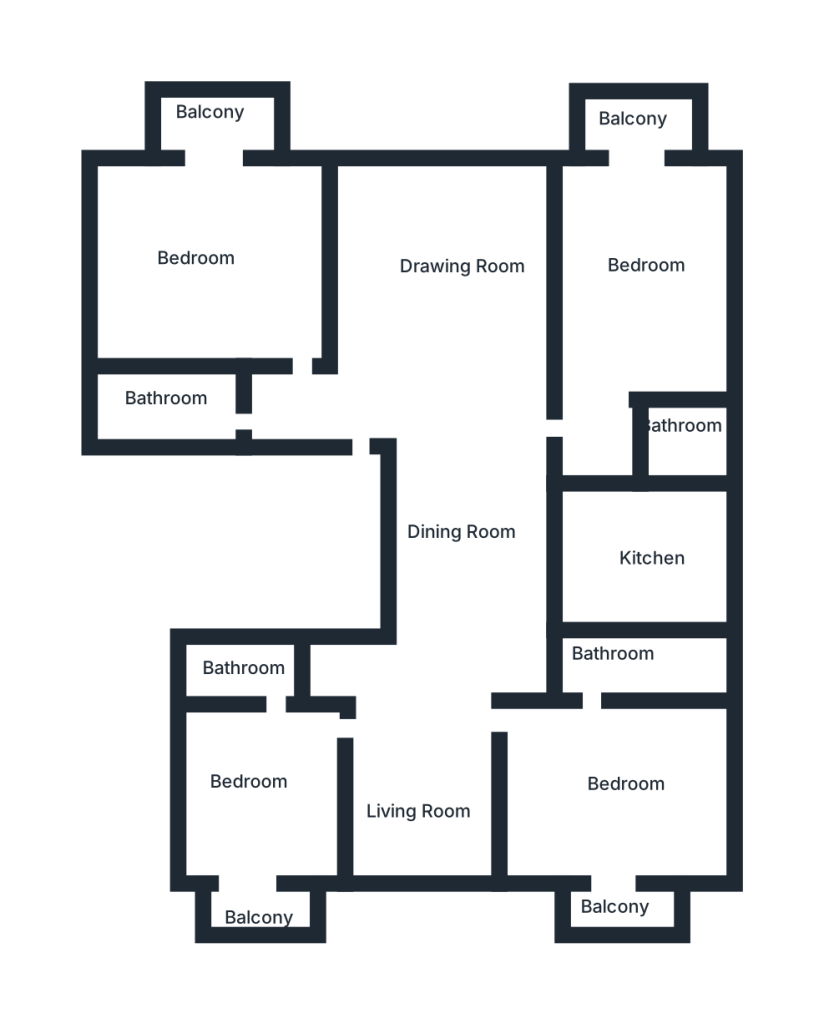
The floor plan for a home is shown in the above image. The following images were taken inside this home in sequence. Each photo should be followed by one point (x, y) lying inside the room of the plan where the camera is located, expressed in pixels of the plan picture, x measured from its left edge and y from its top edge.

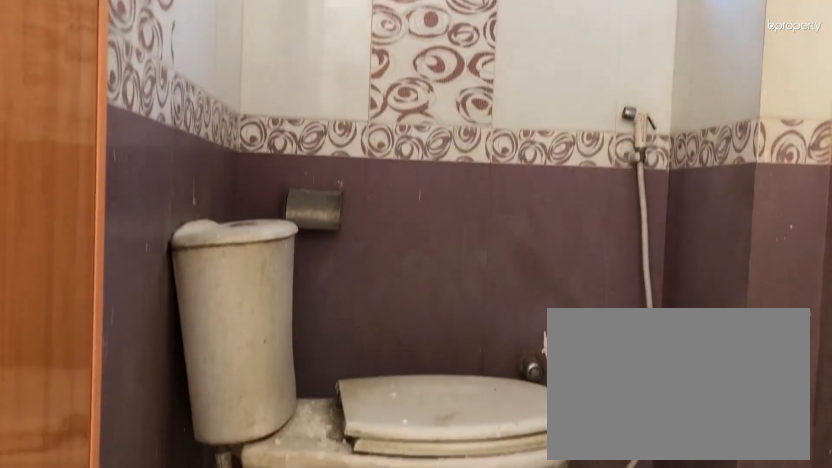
(677, 439)
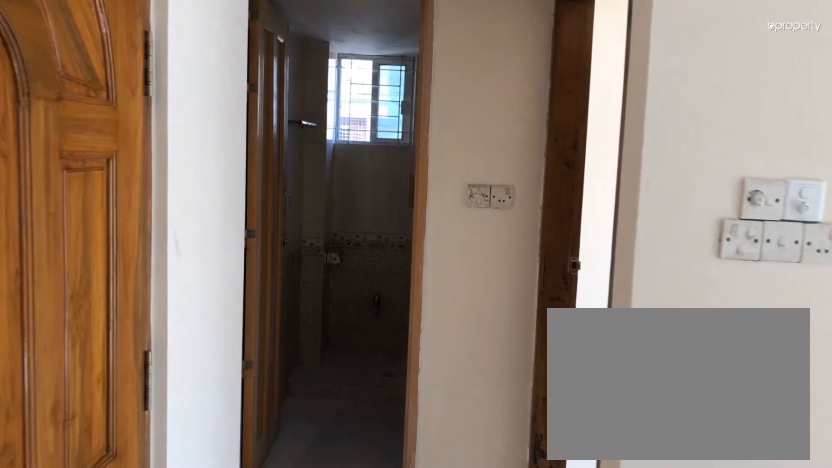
(341, 413)
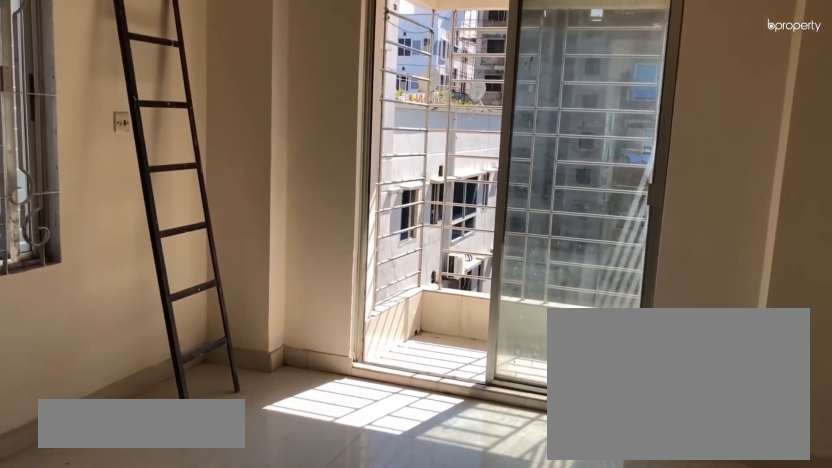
(216, 275)
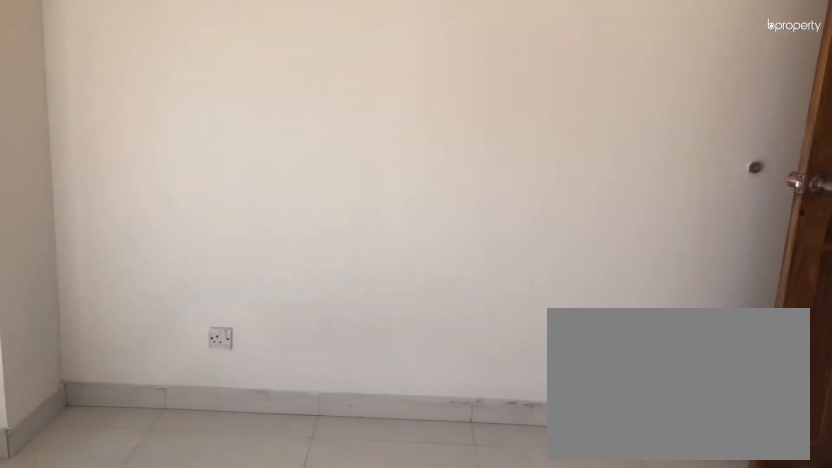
(216, 275)
